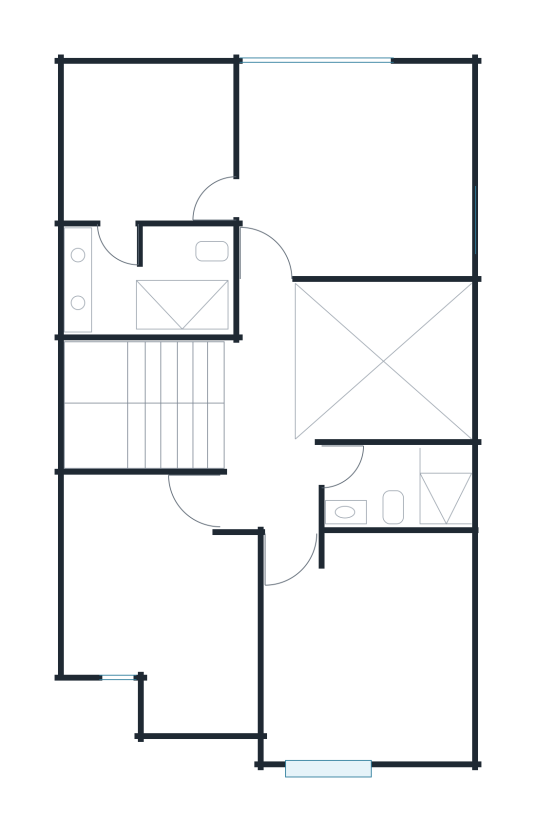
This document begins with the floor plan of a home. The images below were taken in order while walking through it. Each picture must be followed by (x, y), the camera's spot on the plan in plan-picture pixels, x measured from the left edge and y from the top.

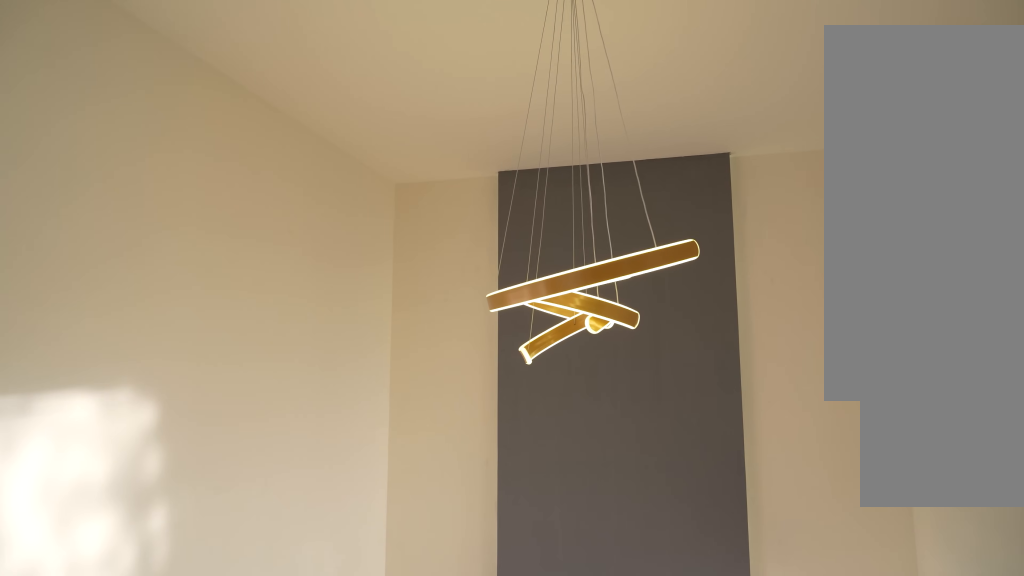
(268, 368)
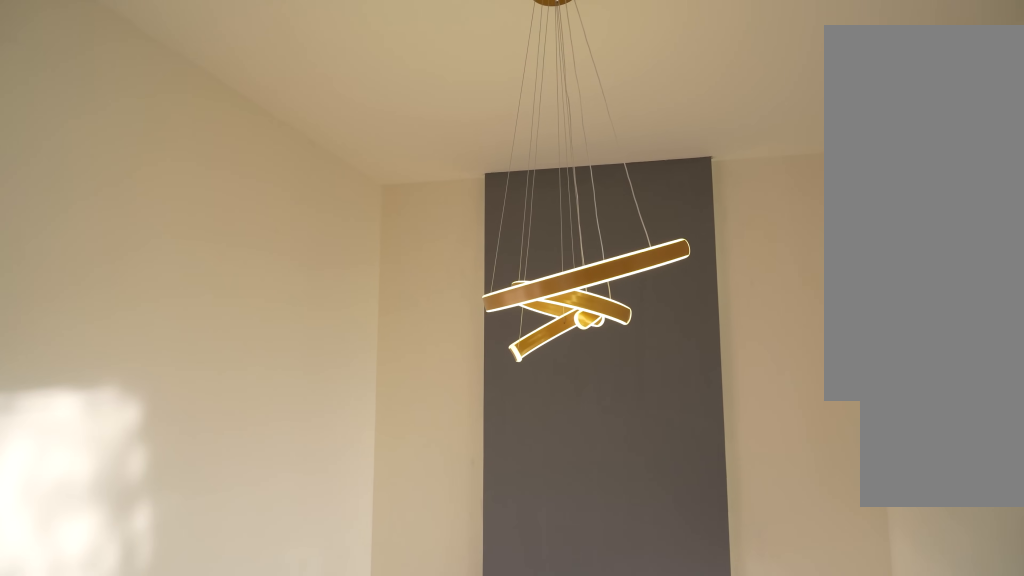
(269, 368)
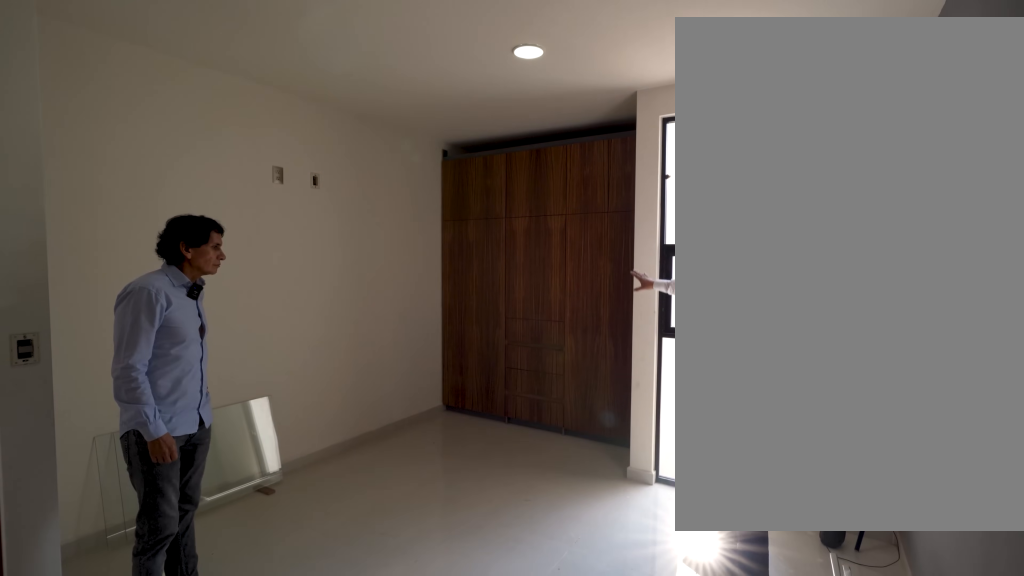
(98, 499)
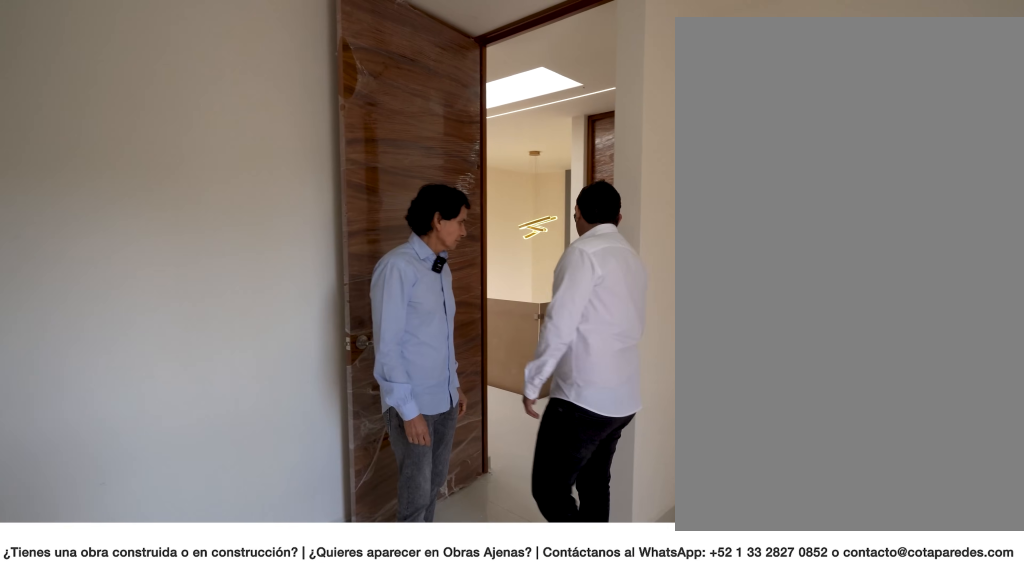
(191, 592)
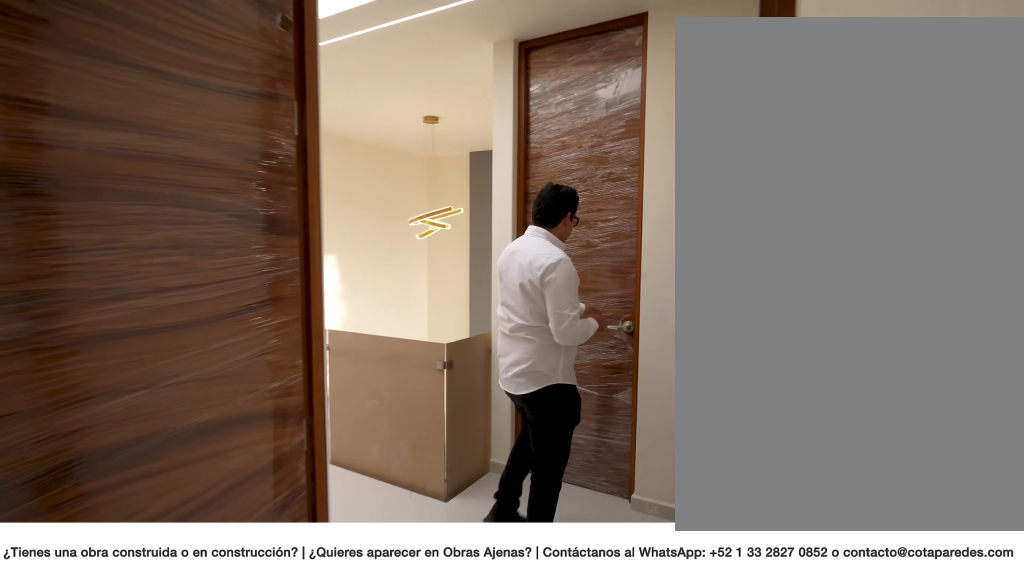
(228, 504)
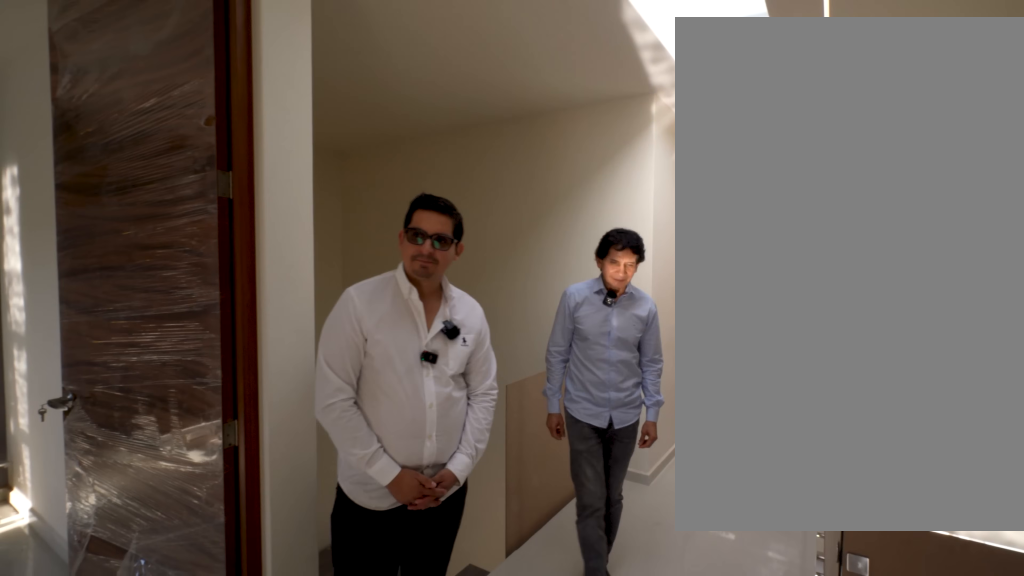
(291, 549)
